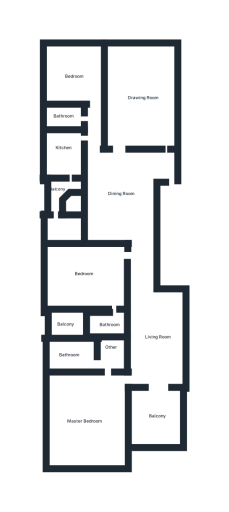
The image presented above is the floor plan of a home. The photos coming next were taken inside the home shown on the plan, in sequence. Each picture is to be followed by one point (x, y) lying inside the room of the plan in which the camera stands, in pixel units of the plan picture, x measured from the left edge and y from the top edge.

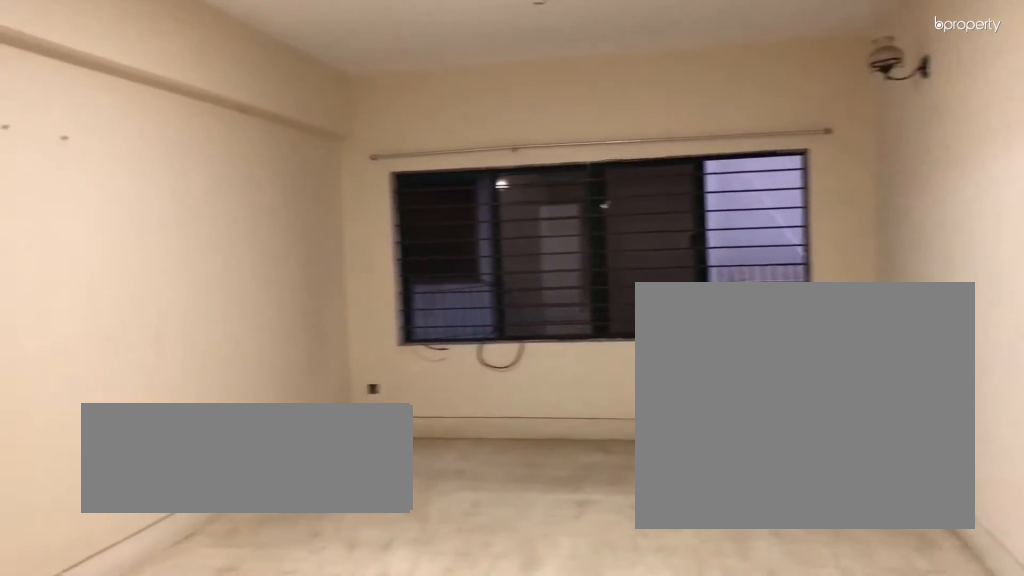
(135, 99)
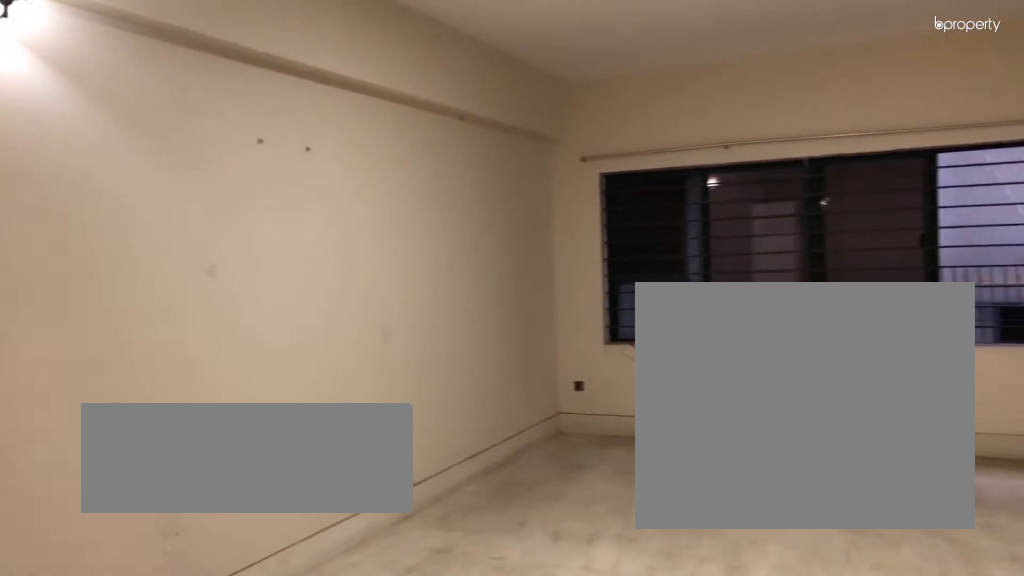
(135, 99)
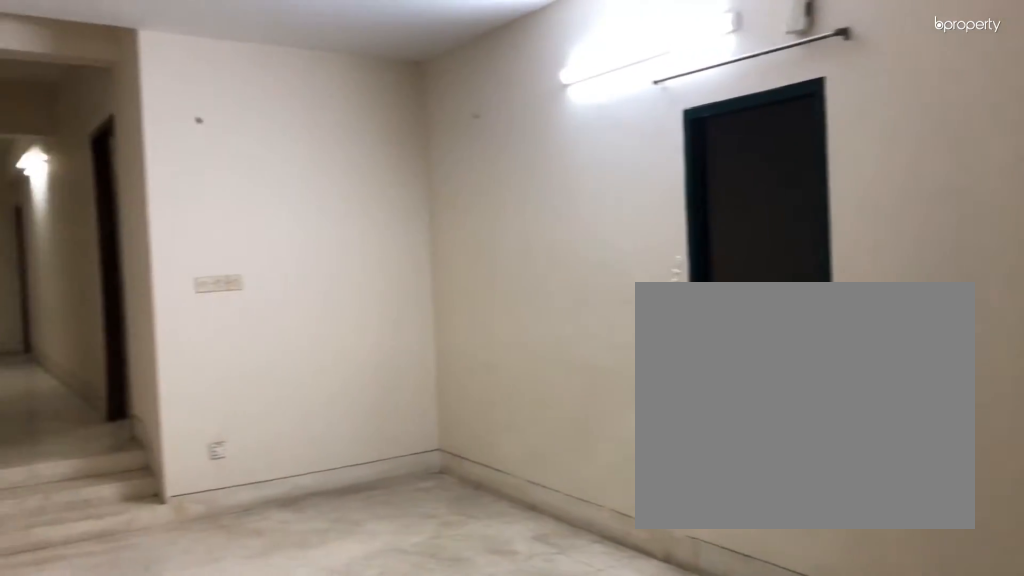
(121, 189)
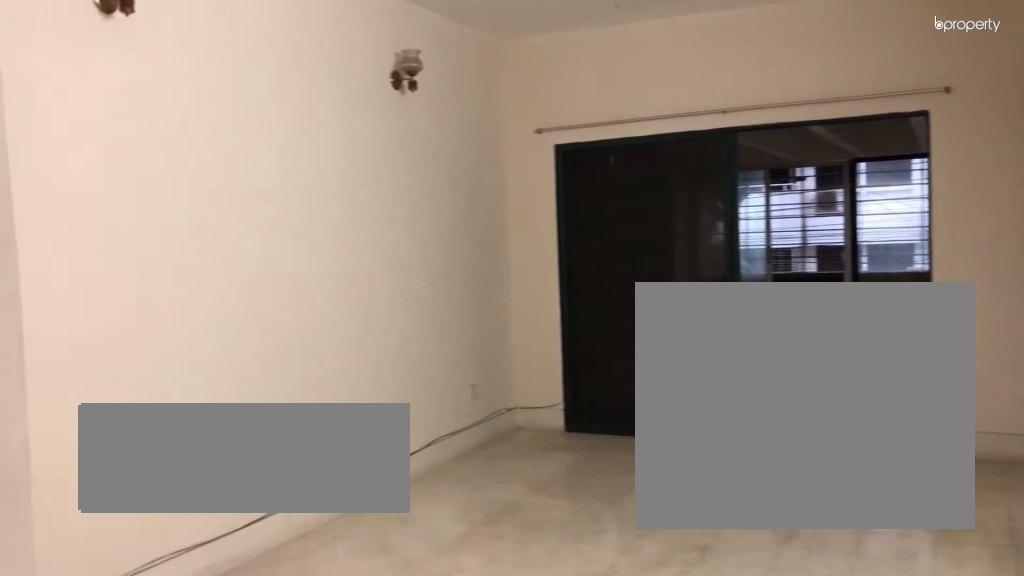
(159, 338)
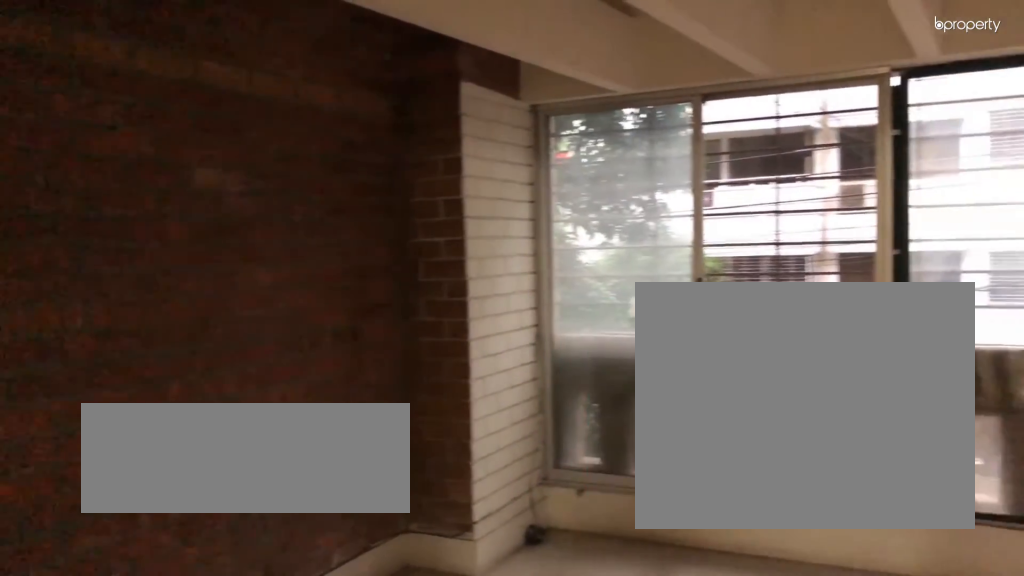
(155, 416)
